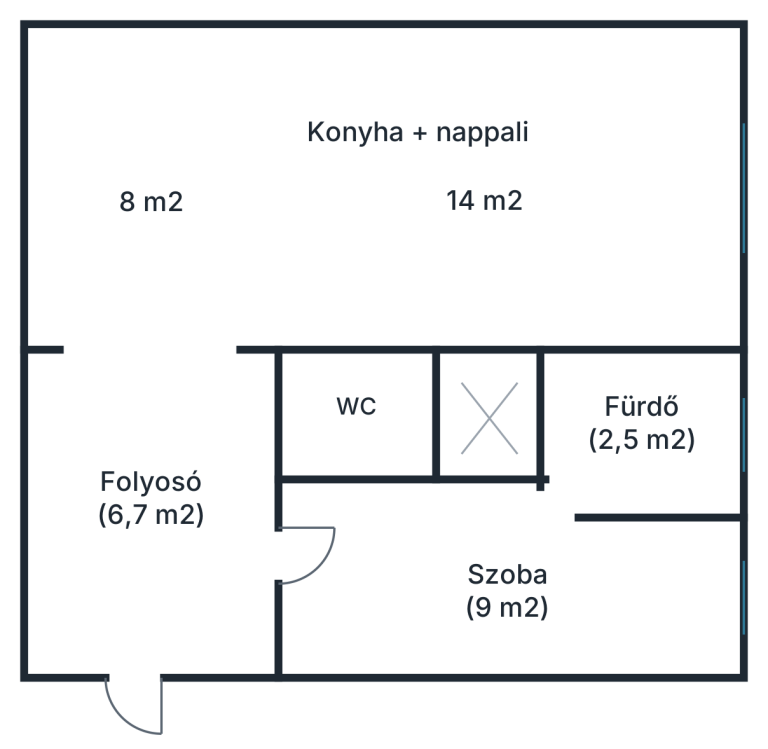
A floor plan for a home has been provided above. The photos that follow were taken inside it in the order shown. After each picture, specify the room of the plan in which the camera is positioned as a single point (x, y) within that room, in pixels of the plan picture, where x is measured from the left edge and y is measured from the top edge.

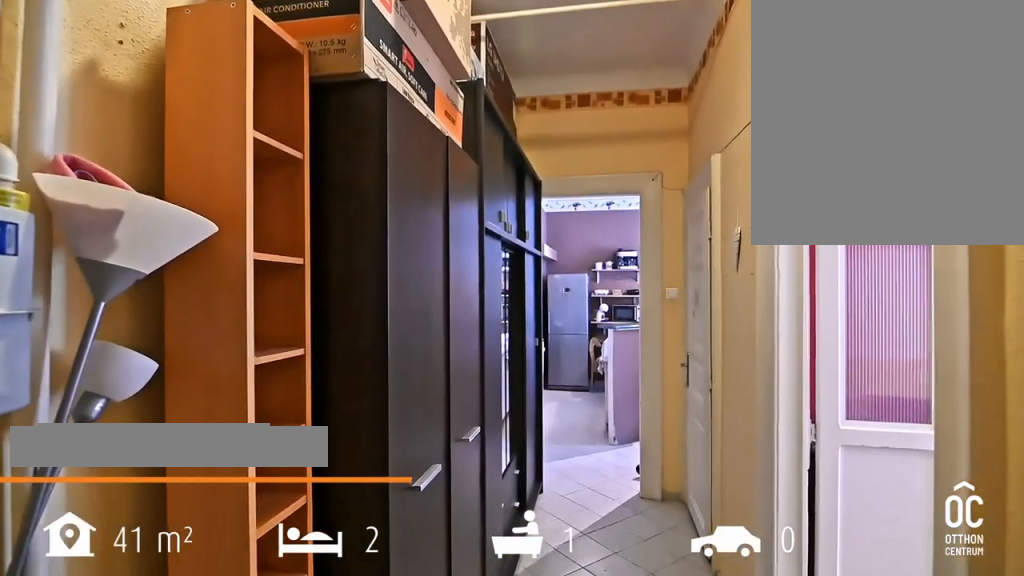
(147, 495)
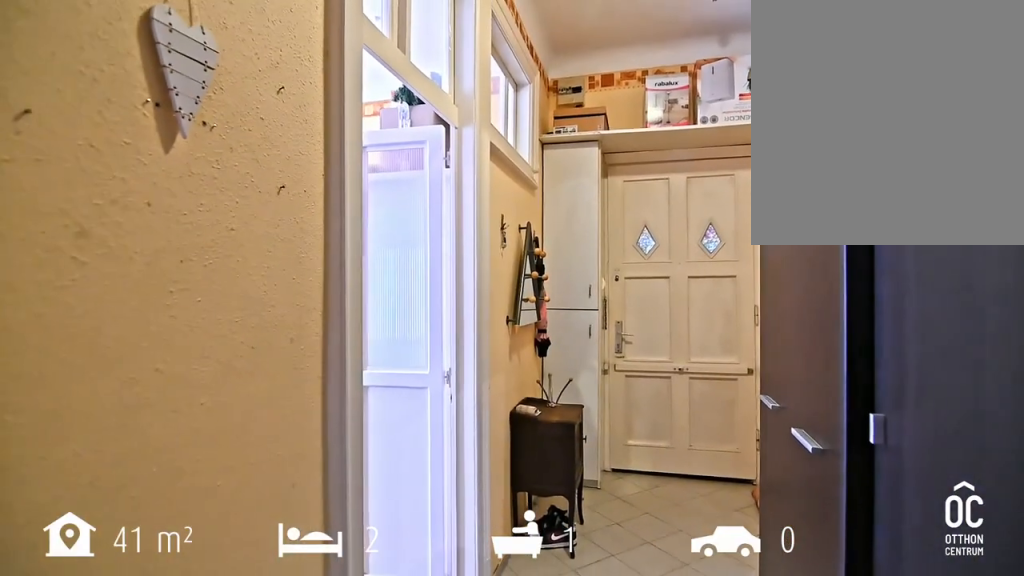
(146, 495)
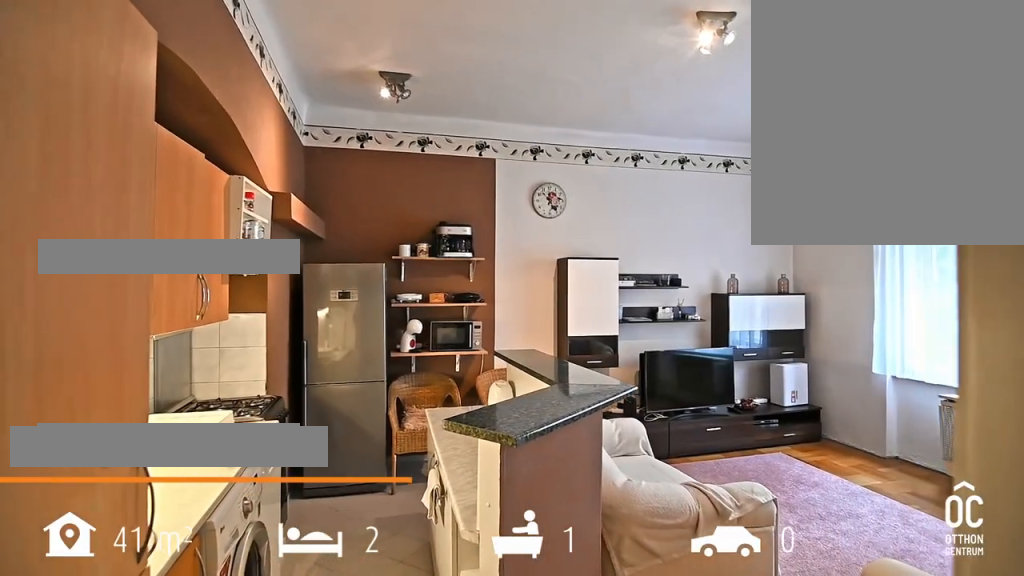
(149, 337)
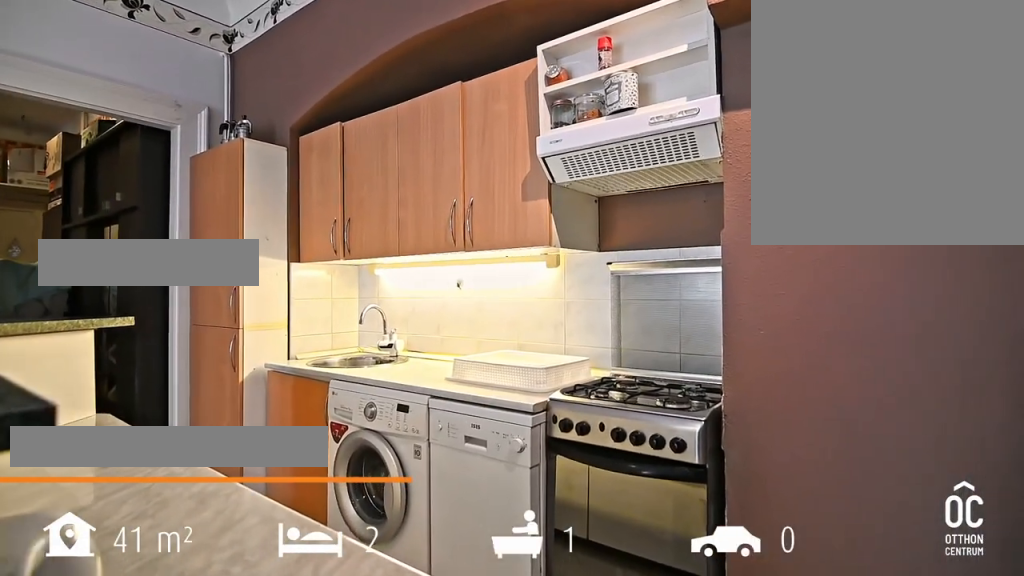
(149, 200)
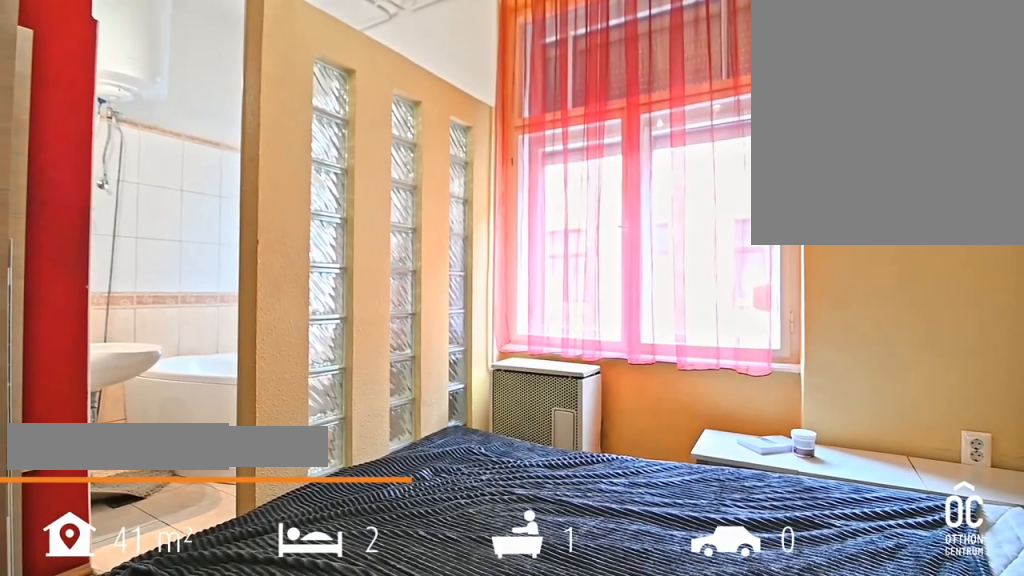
(505, 586)
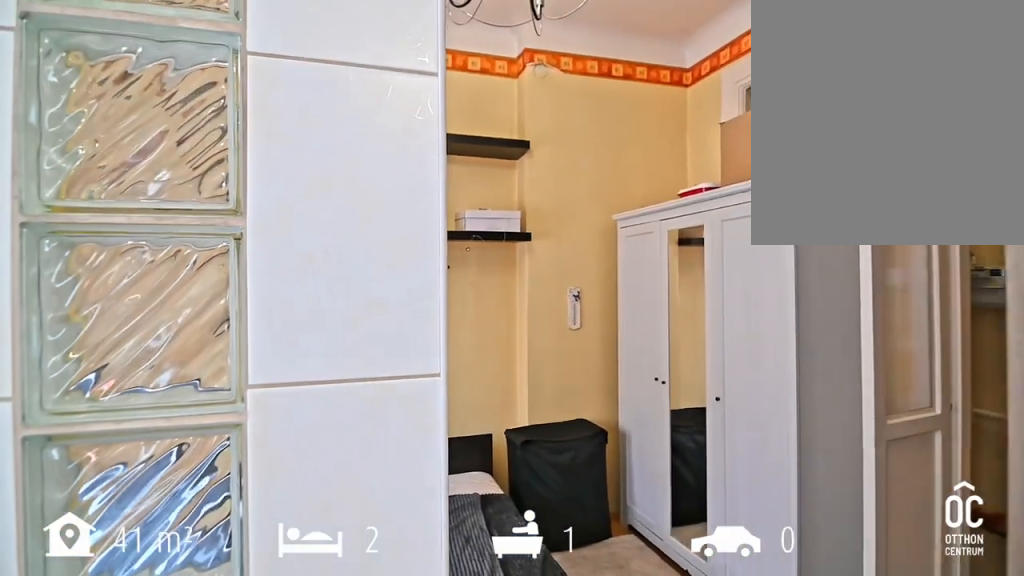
(505, 587)
